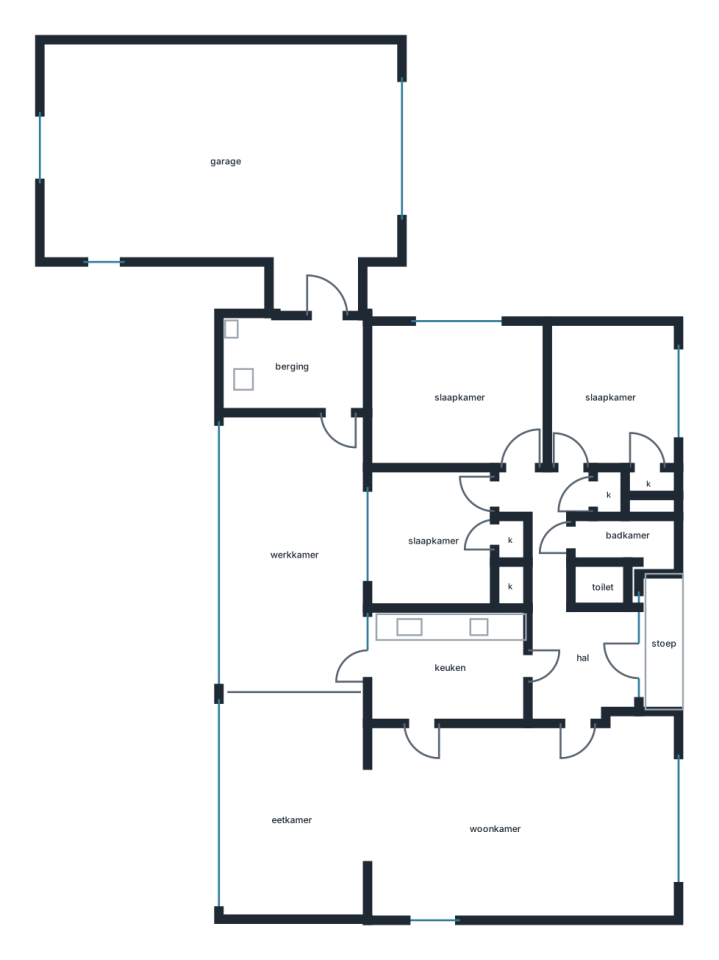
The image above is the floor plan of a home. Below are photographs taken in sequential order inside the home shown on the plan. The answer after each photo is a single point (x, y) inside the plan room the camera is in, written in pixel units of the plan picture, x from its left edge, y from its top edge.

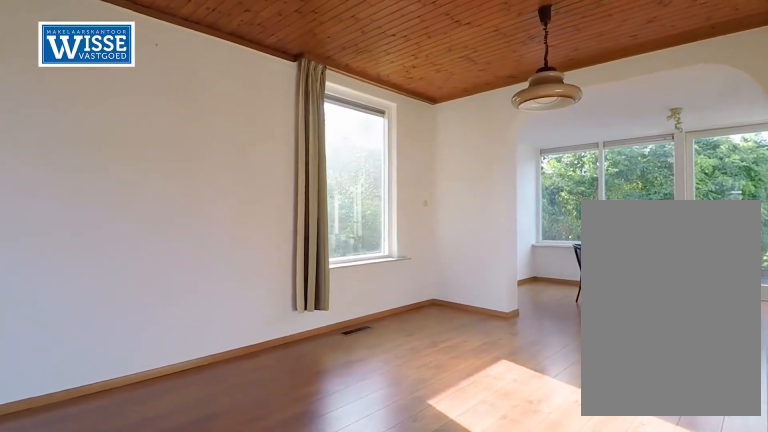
(523, 824)
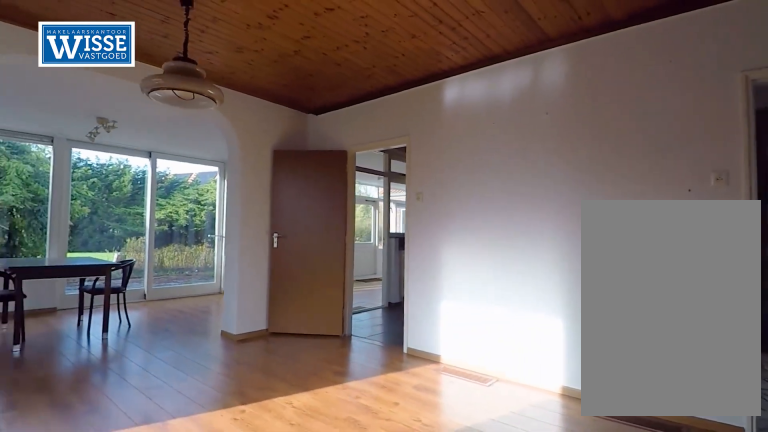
(523, 824)
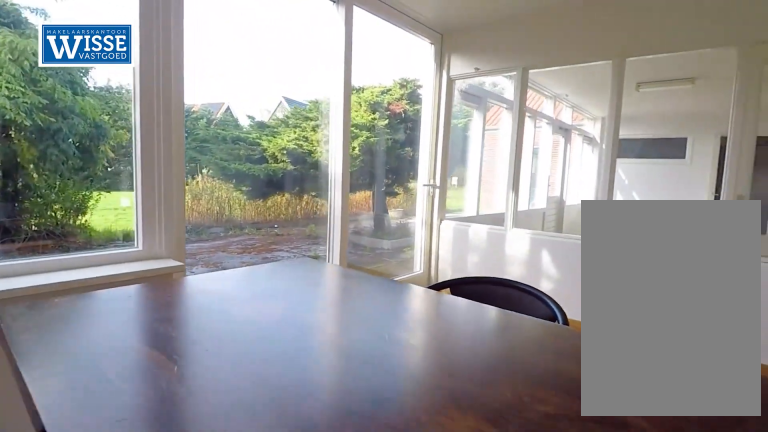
(295, 803)
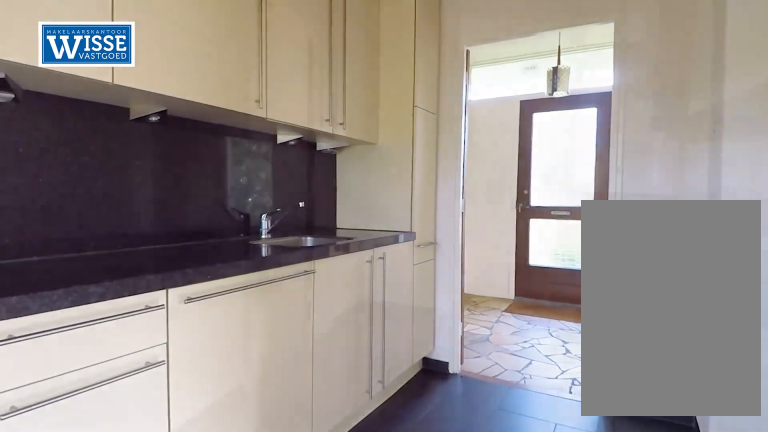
(448, 665)
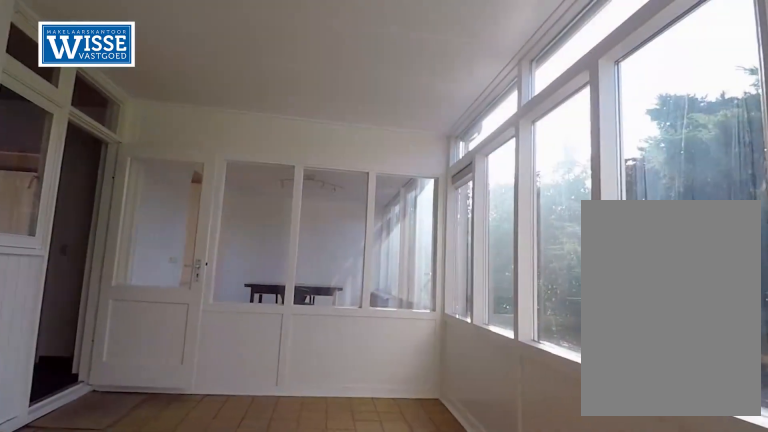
(297, 555)
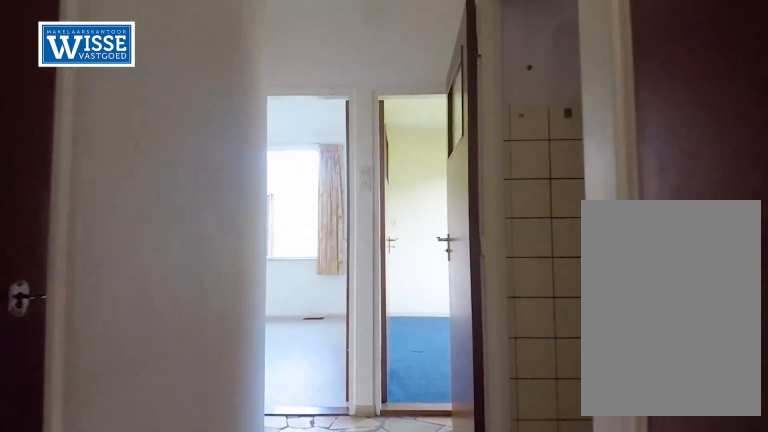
(571, 630)
